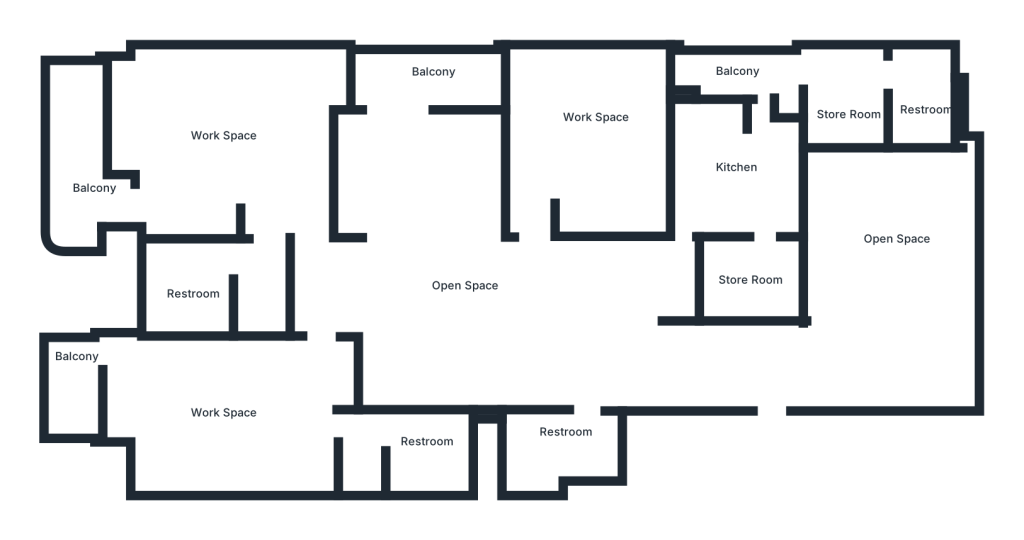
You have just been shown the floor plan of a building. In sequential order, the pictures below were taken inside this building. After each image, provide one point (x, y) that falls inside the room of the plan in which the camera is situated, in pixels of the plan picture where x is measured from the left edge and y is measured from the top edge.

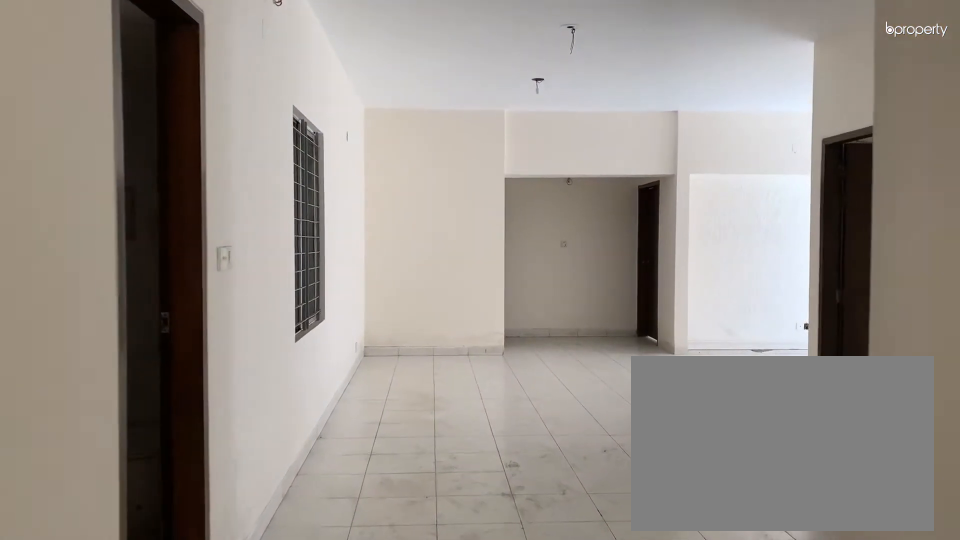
(600, 346)
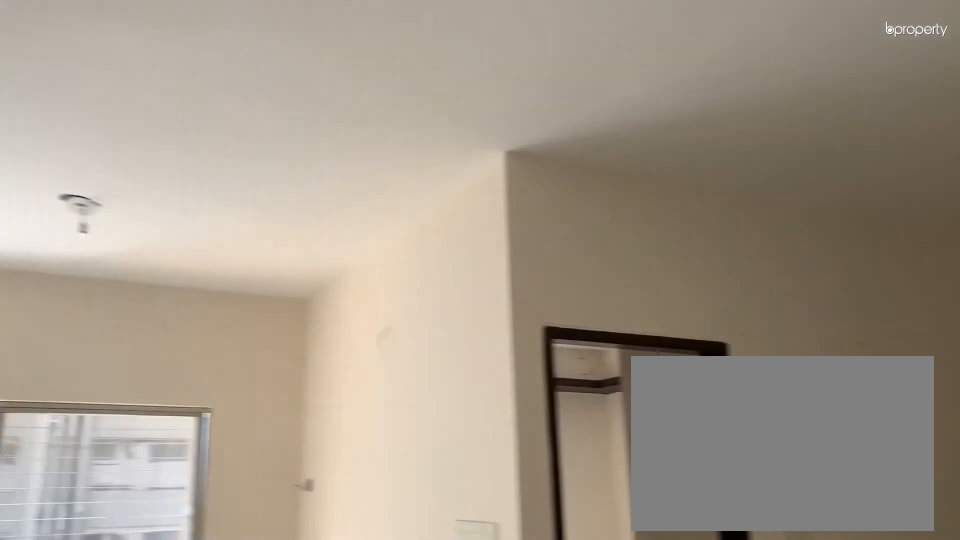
(480, 313)
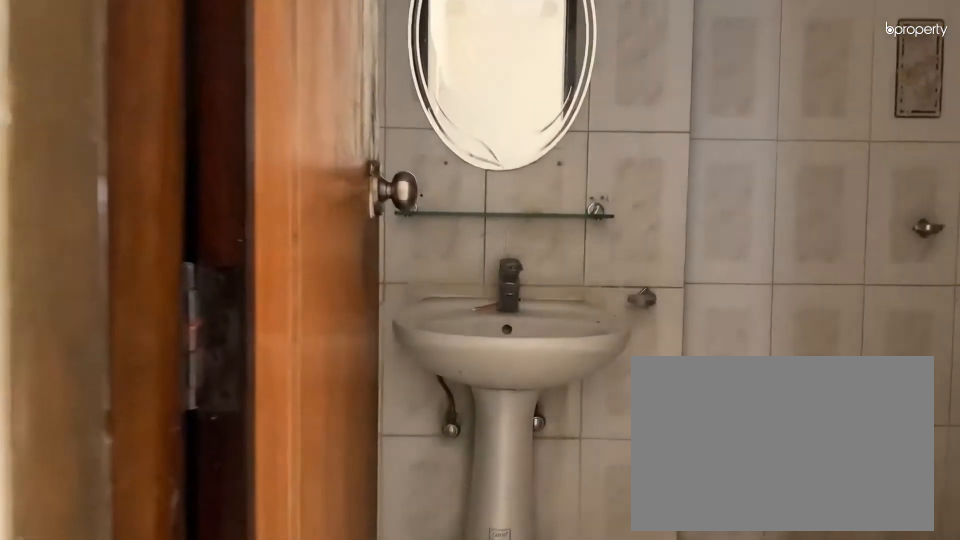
(579, 437)
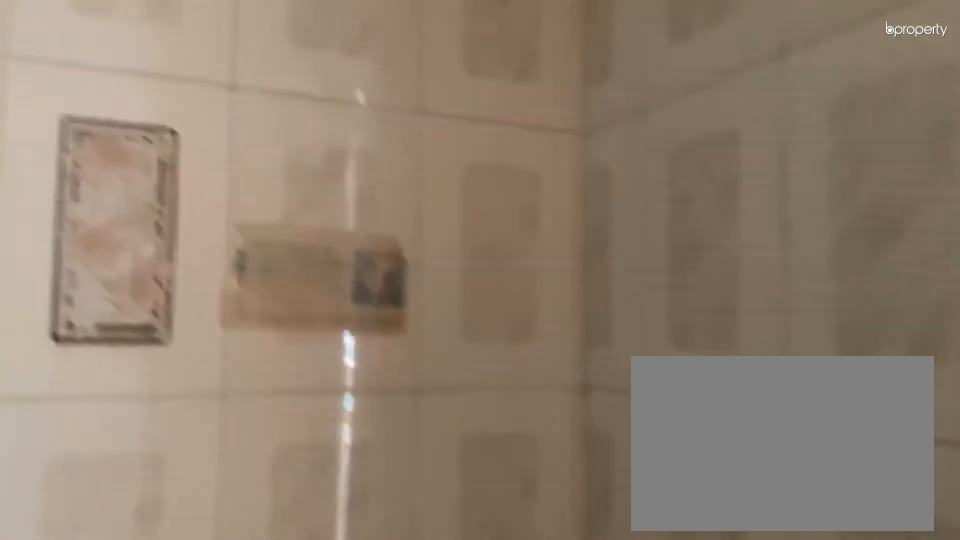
(579, 437)
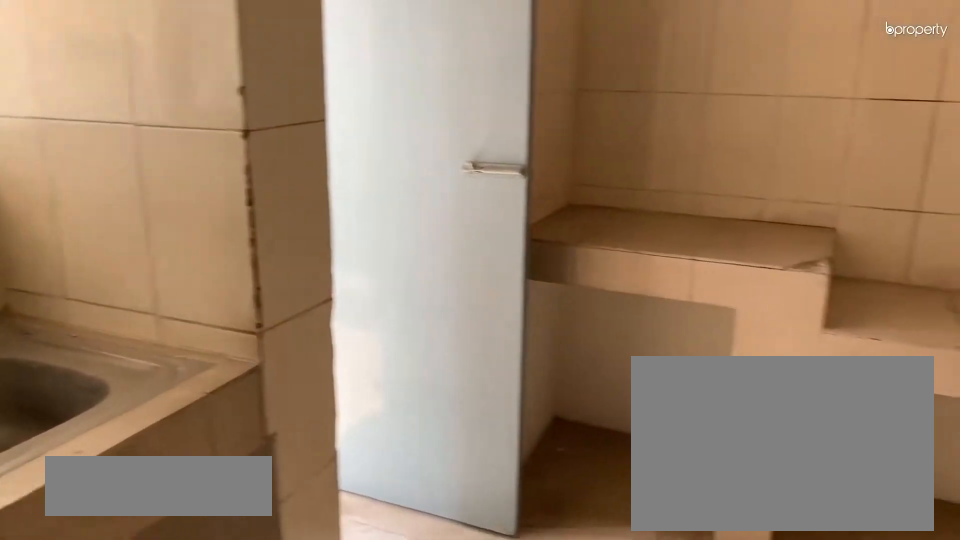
(751, 179)
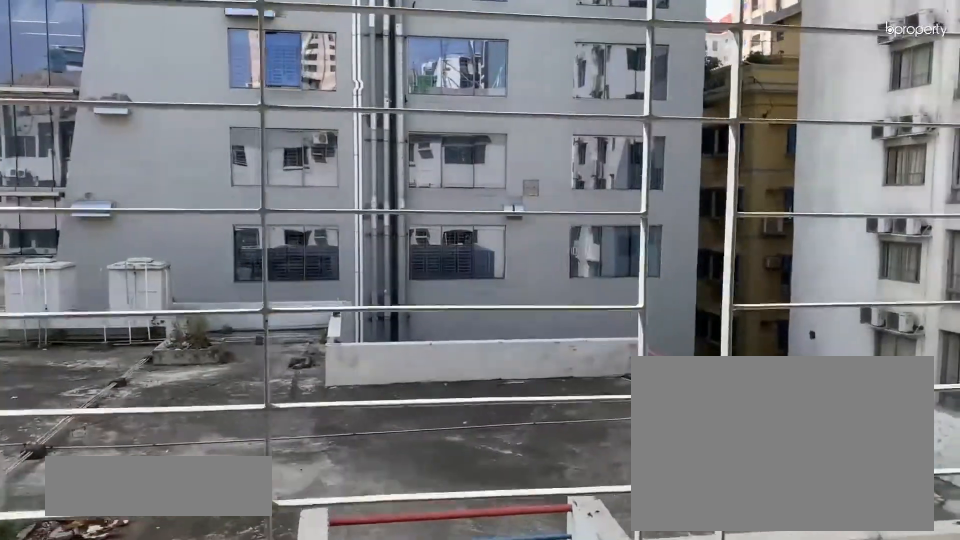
(420, 73)
